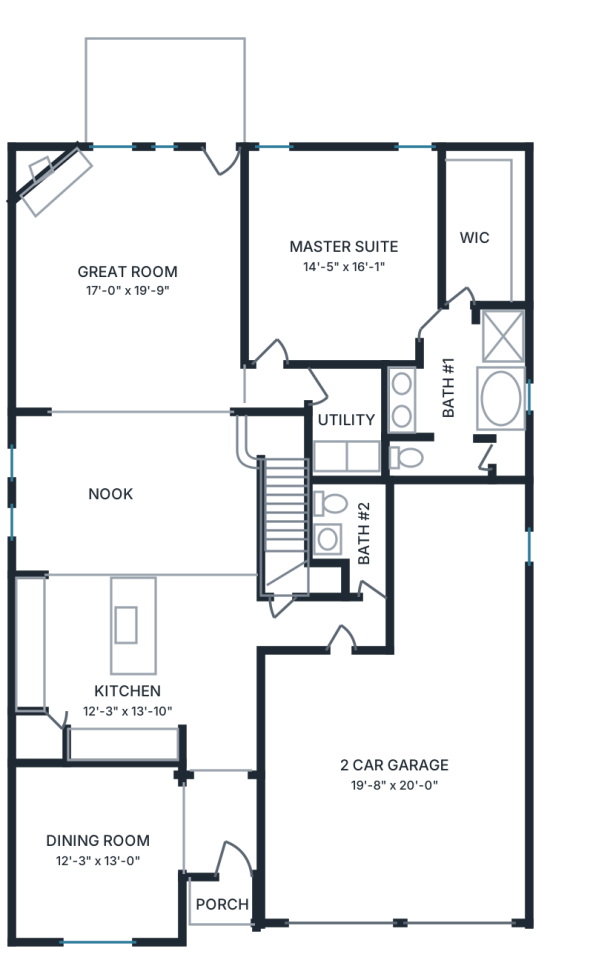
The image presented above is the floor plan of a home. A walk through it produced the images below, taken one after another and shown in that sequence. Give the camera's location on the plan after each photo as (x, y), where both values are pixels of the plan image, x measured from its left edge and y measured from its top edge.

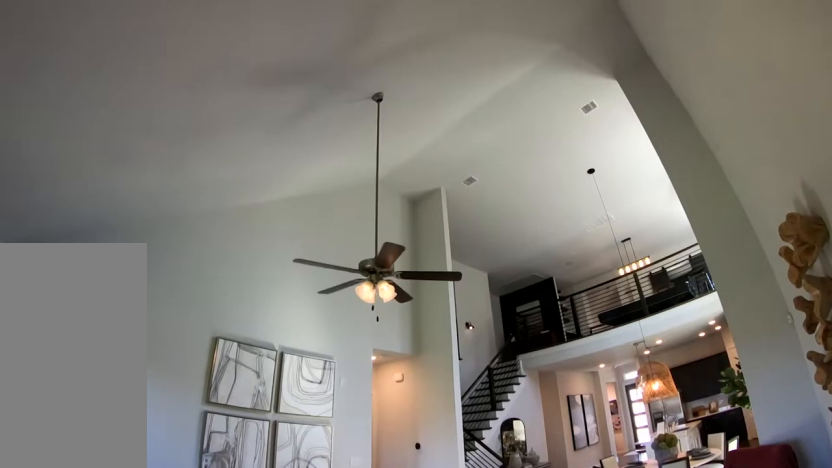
(66, 203)
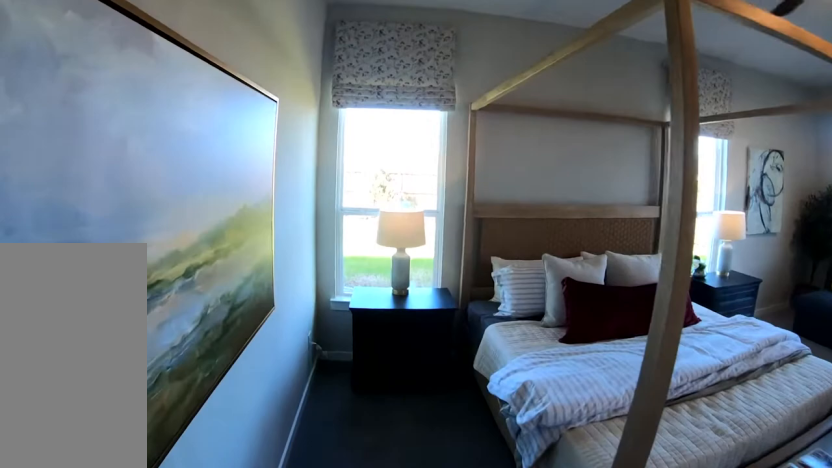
(271, 378)
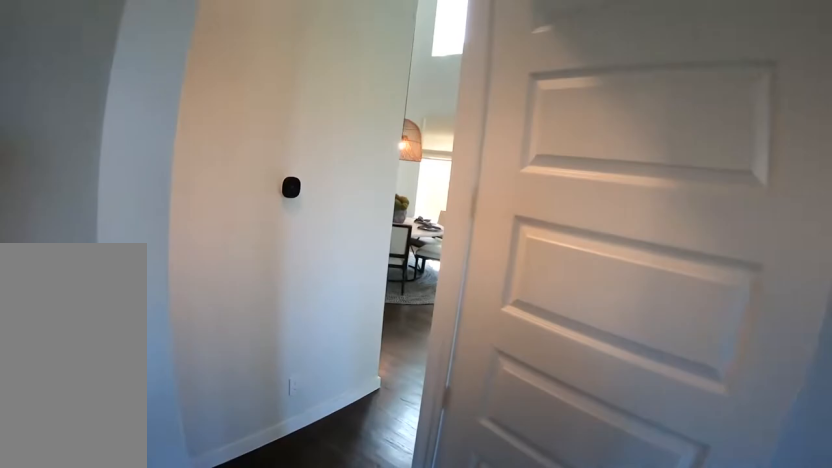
(331, 333)
